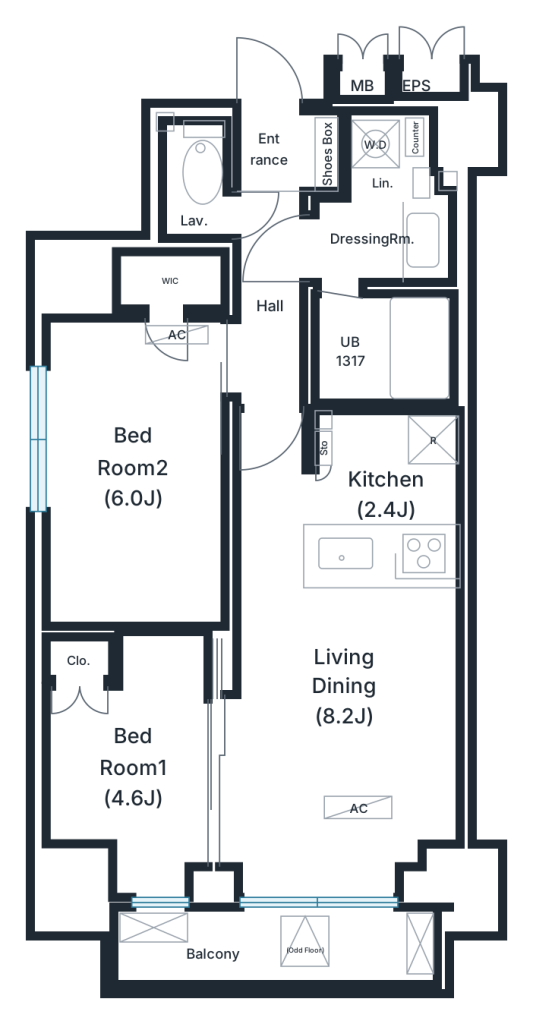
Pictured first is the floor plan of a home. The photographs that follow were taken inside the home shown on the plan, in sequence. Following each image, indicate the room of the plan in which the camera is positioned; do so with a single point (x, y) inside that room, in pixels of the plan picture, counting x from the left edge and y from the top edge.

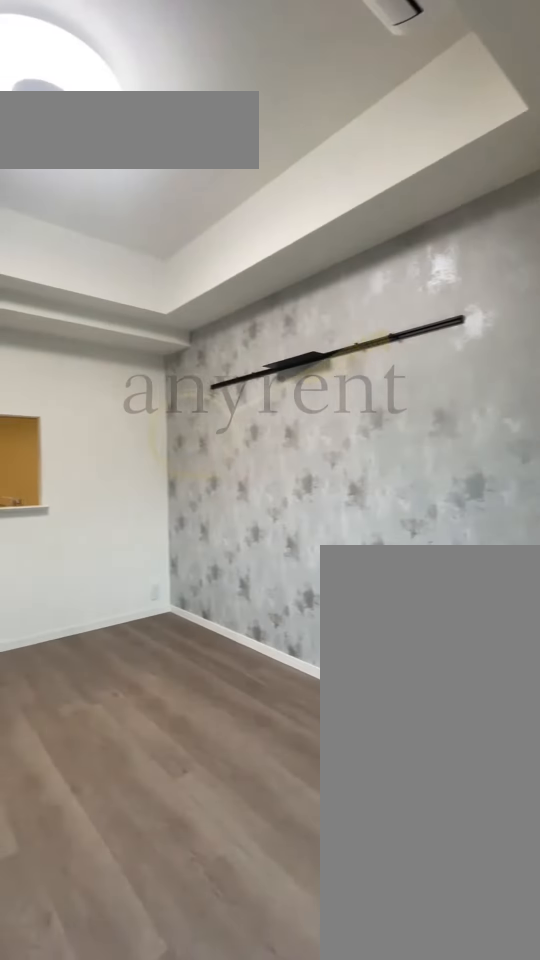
(338, 740)
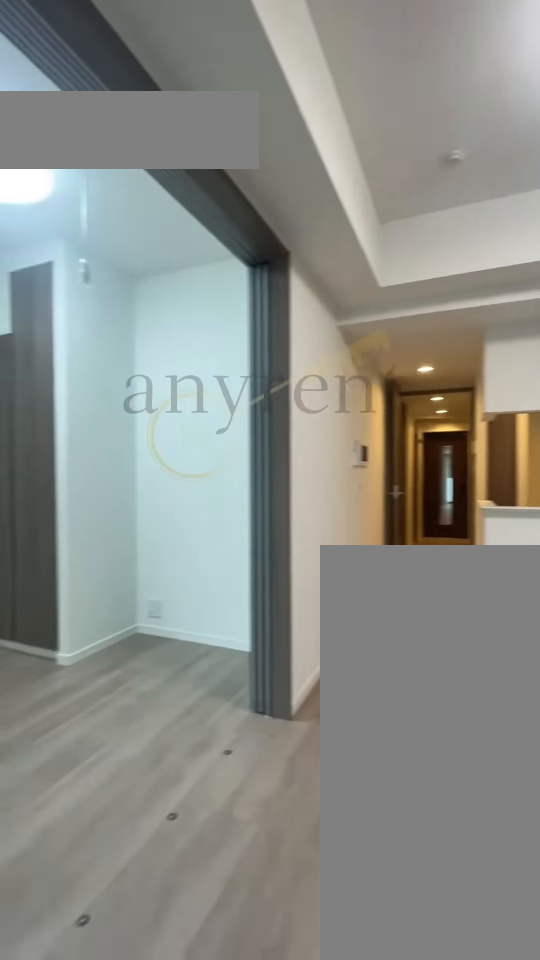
(338, 740)
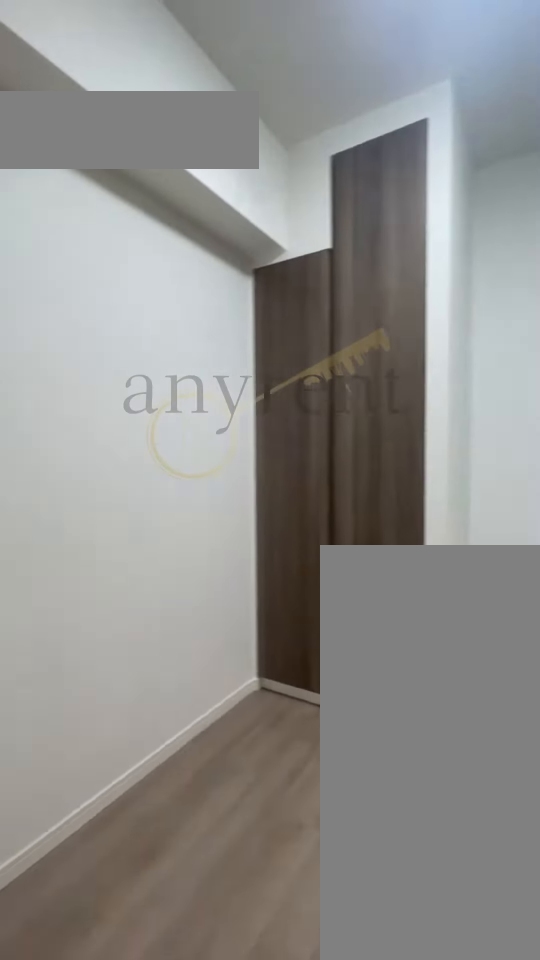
(140, 762)
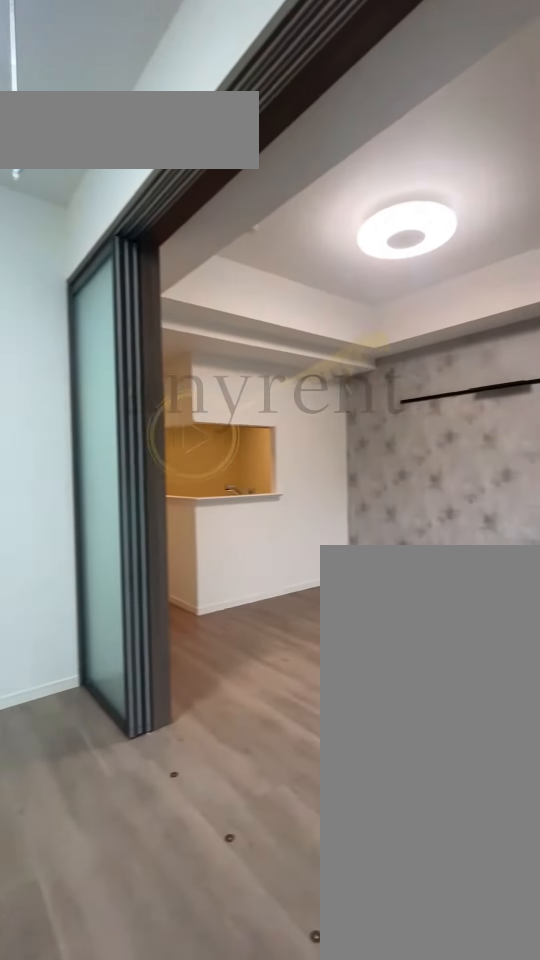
(140, 762)
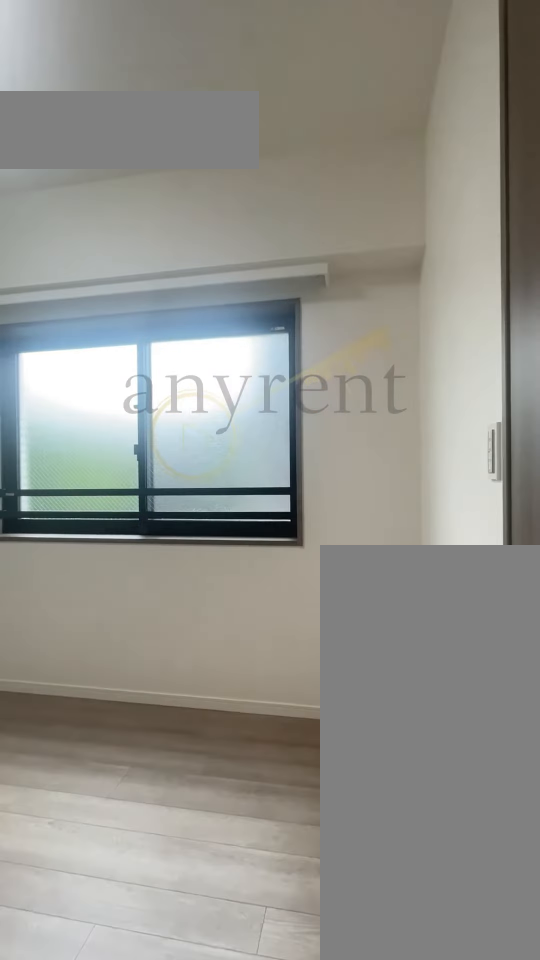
(135, 477)
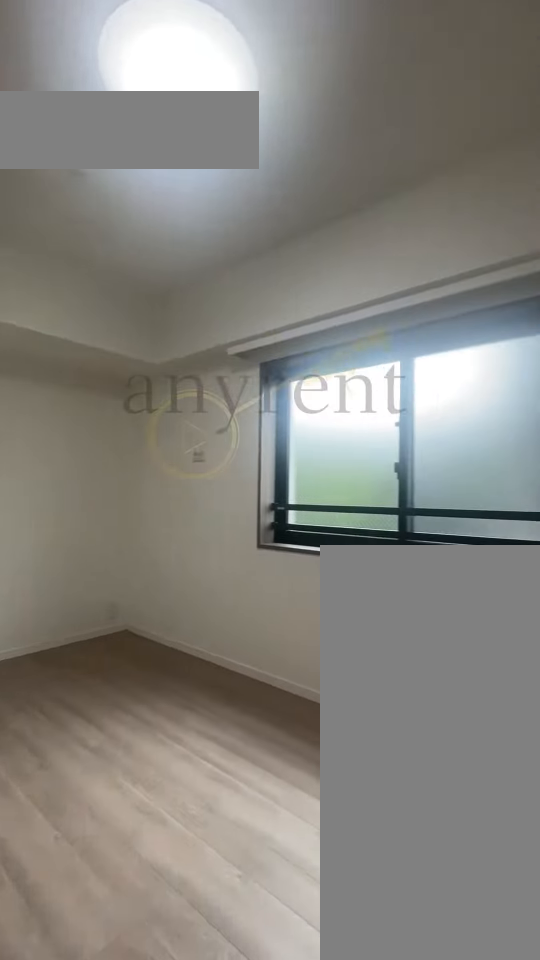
(135, 477)
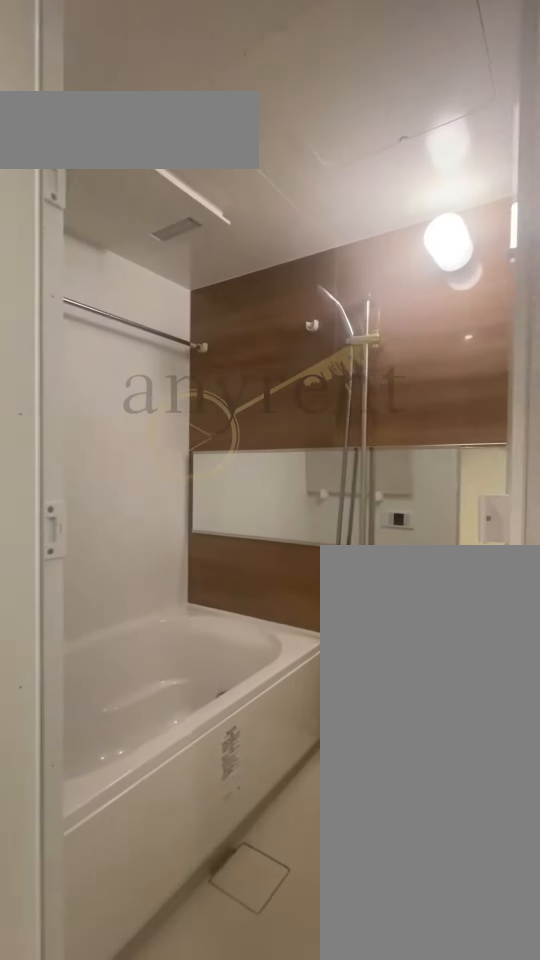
(353, 345)
